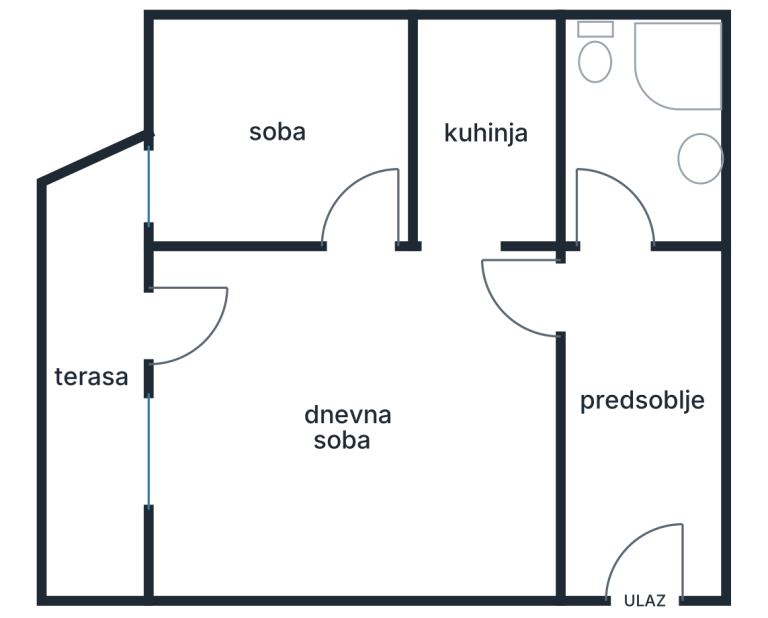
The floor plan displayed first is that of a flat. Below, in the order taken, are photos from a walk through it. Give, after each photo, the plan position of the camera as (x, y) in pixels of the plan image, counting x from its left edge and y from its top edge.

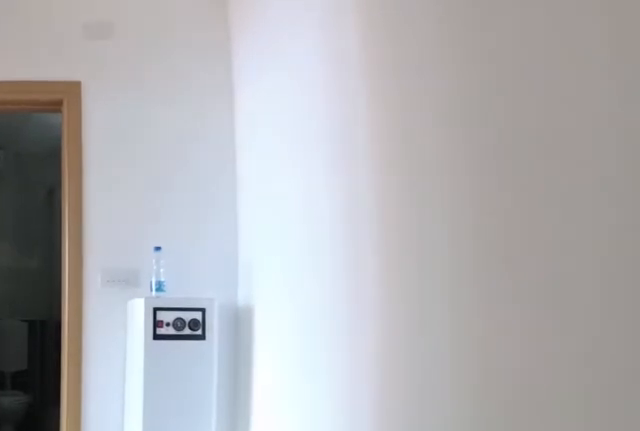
(631, 491)
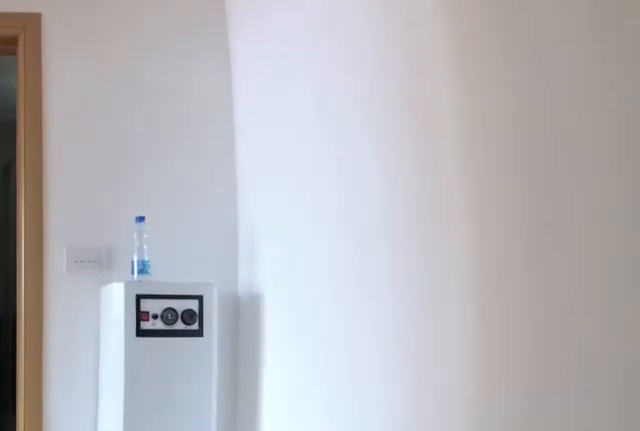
(631, 442)
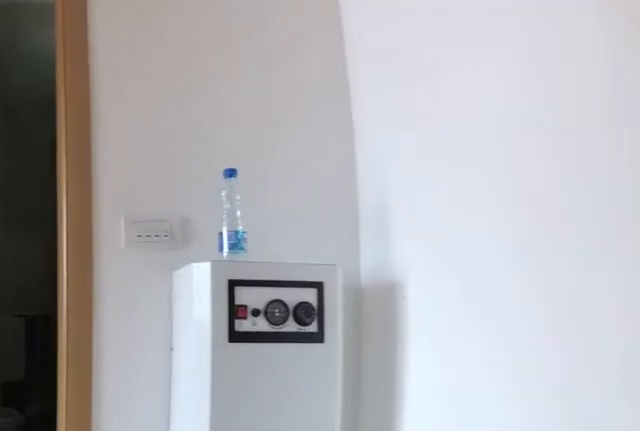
(631, 383)
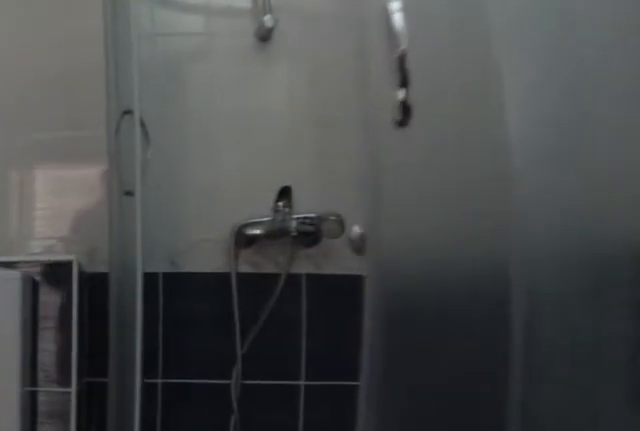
(630, 171)
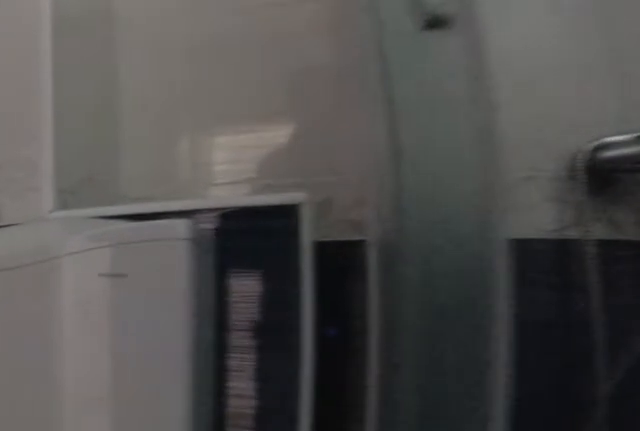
(630, 136)
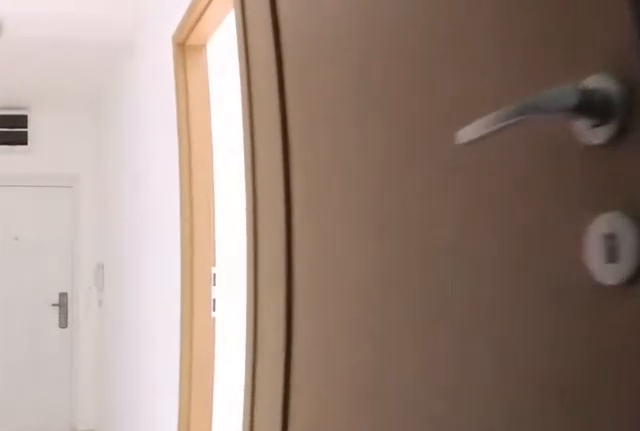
(635, 138)
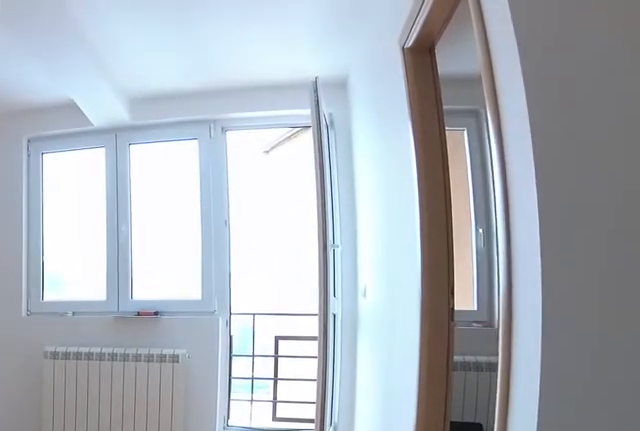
(552, 303)
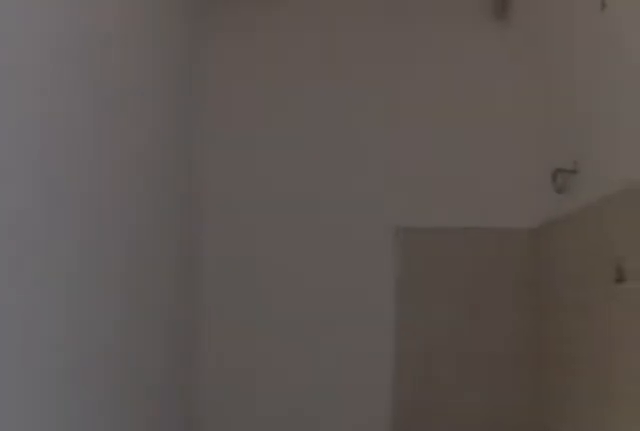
(482, 279)
